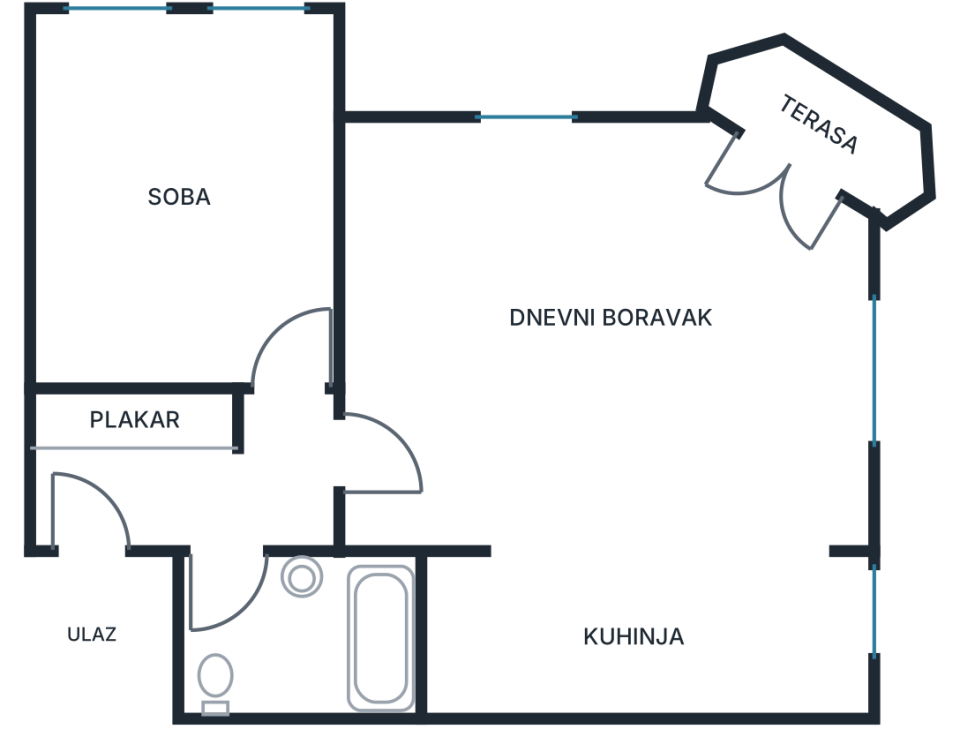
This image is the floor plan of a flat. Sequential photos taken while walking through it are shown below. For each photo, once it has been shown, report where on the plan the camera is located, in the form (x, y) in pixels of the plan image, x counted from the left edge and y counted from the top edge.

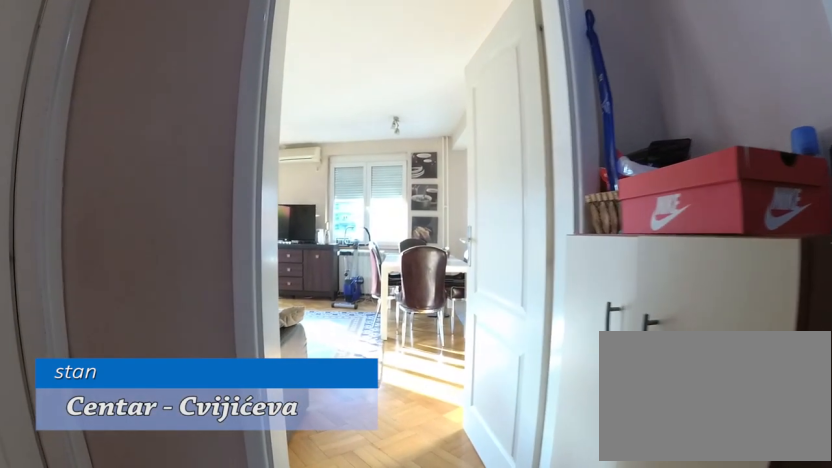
(240, 485)
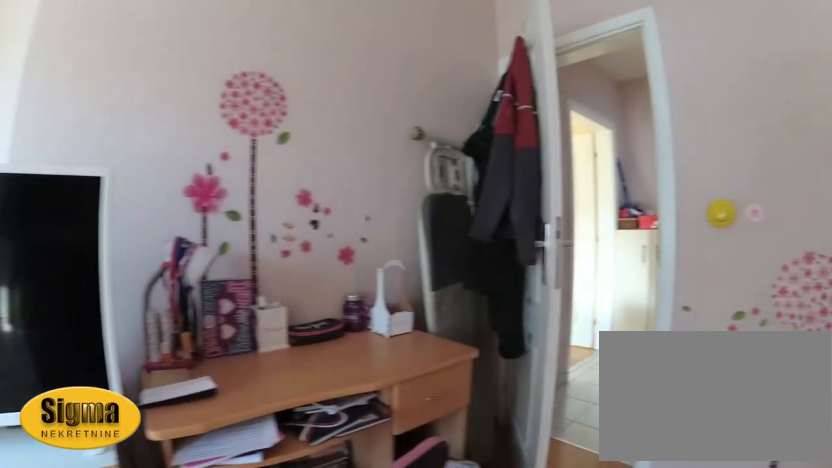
(168, 177)
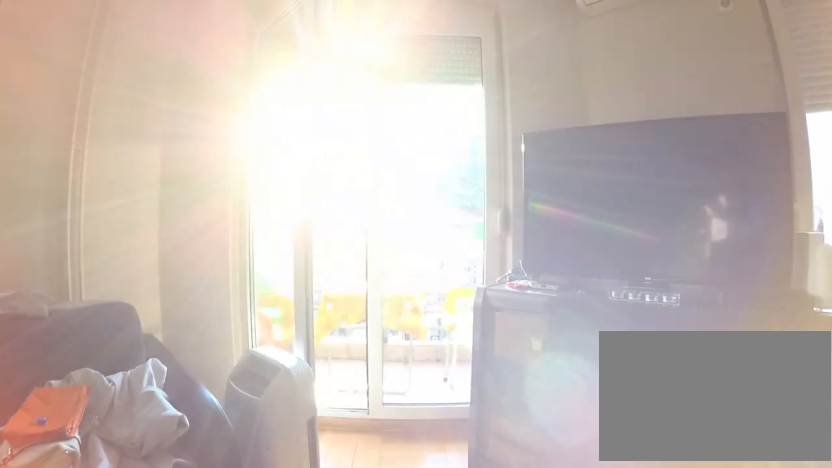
(652, 378)
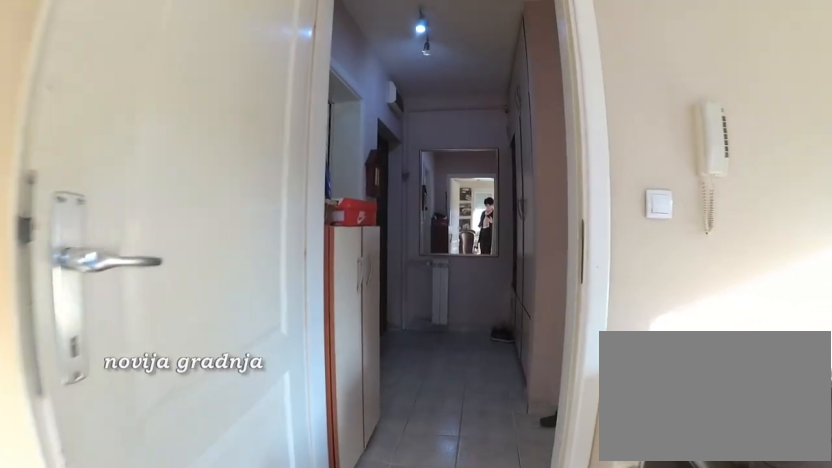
(473, 448)
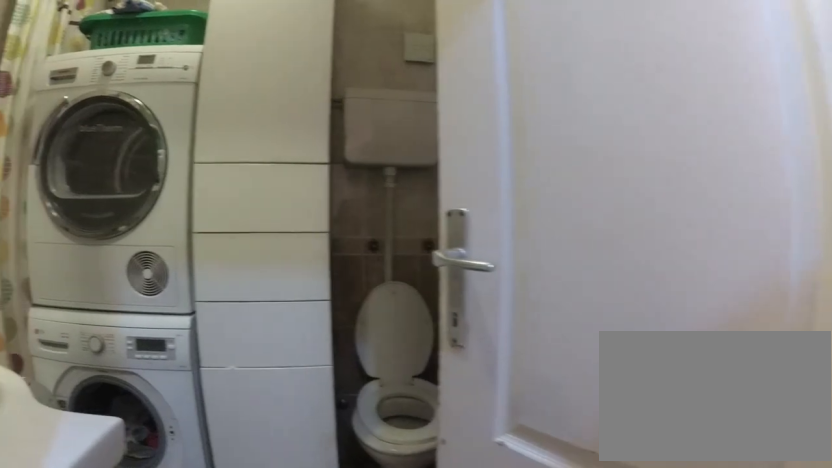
(245, 510)
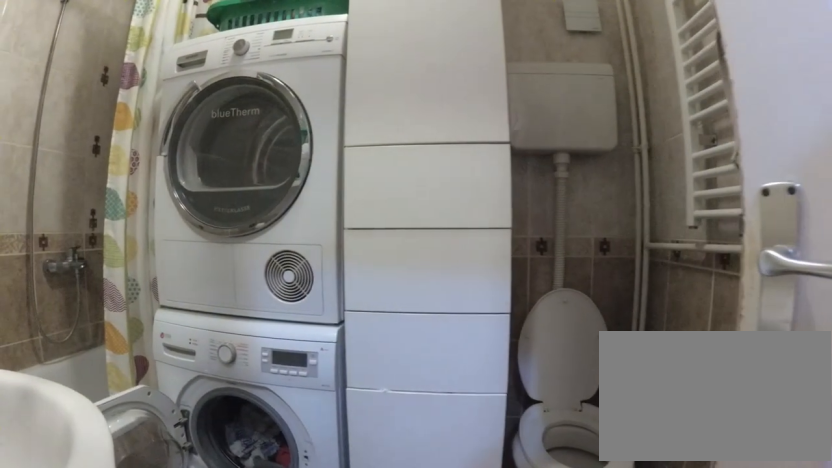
(235, 537)
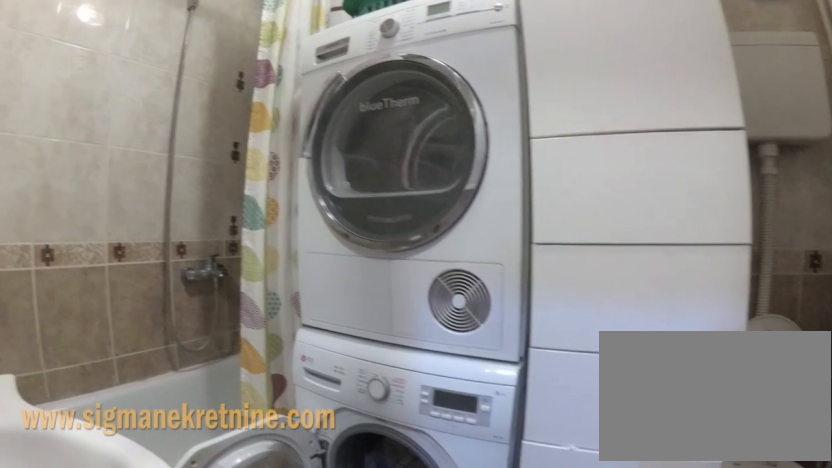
(225, 564)
